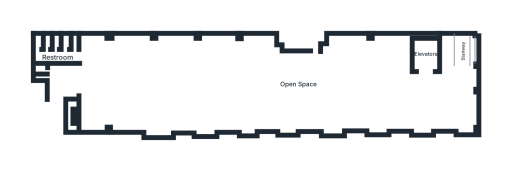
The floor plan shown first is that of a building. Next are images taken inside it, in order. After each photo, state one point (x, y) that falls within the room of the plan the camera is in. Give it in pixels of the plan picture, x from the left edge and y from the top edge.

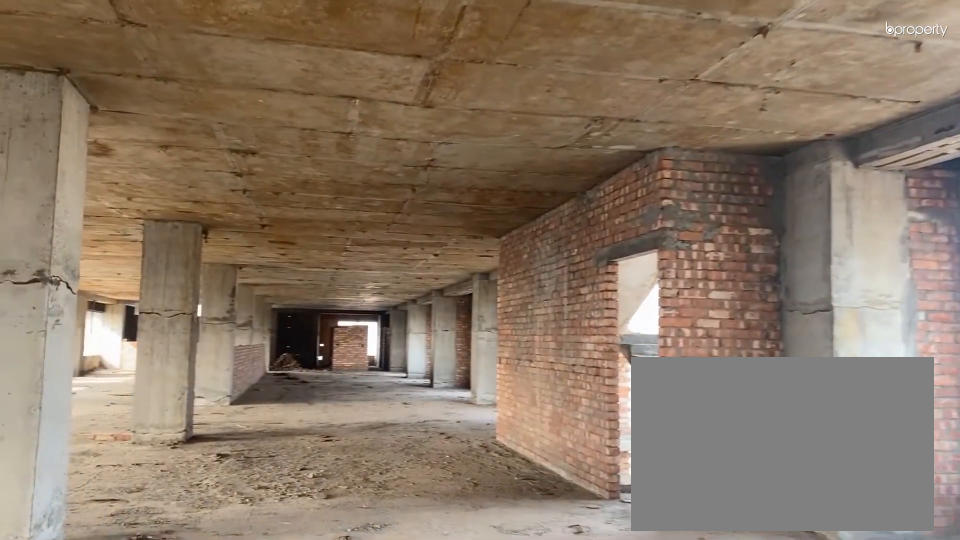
(323, 71)
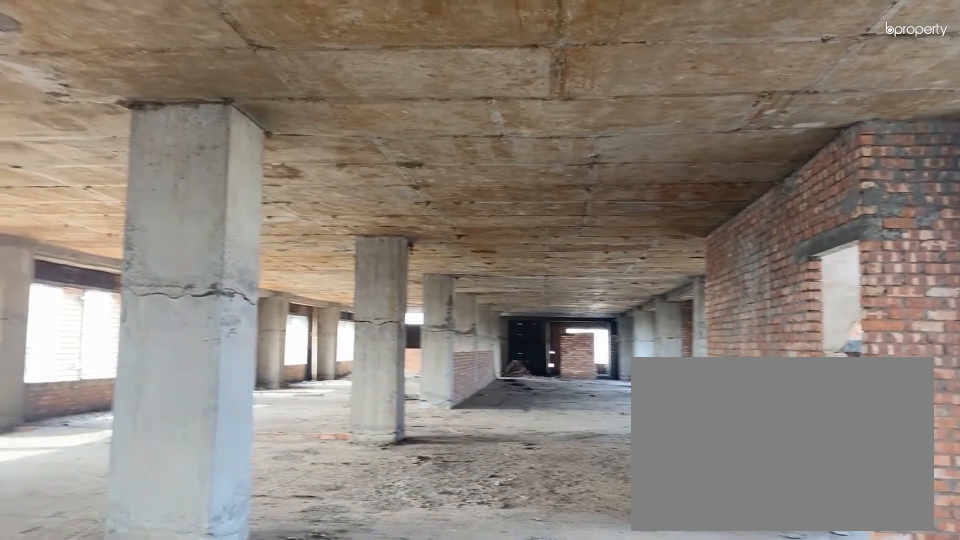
(323, 71)
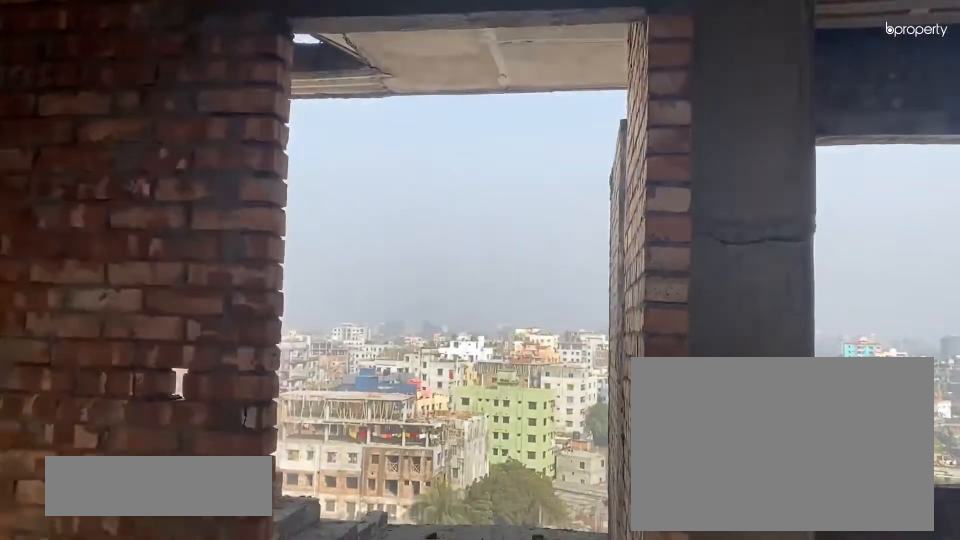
(317, 62)
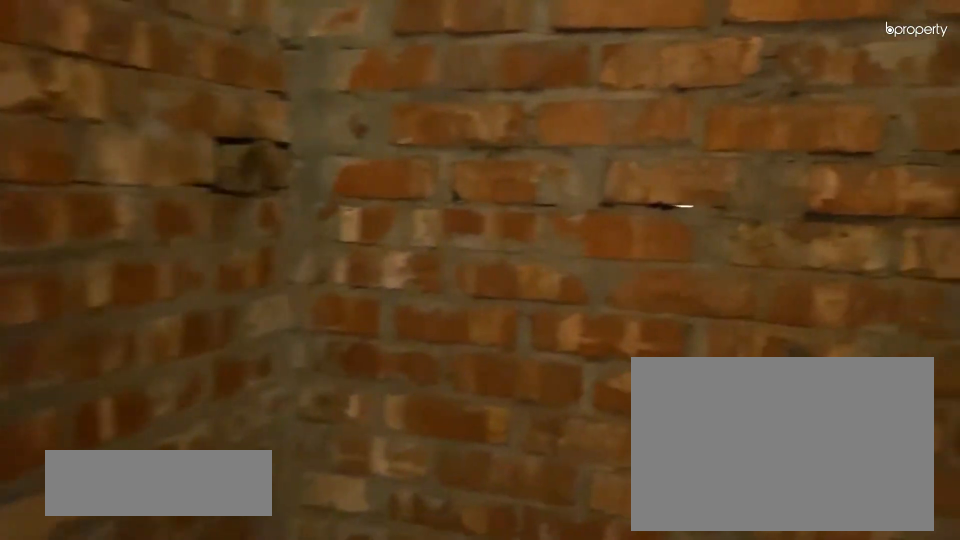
(67, 40)
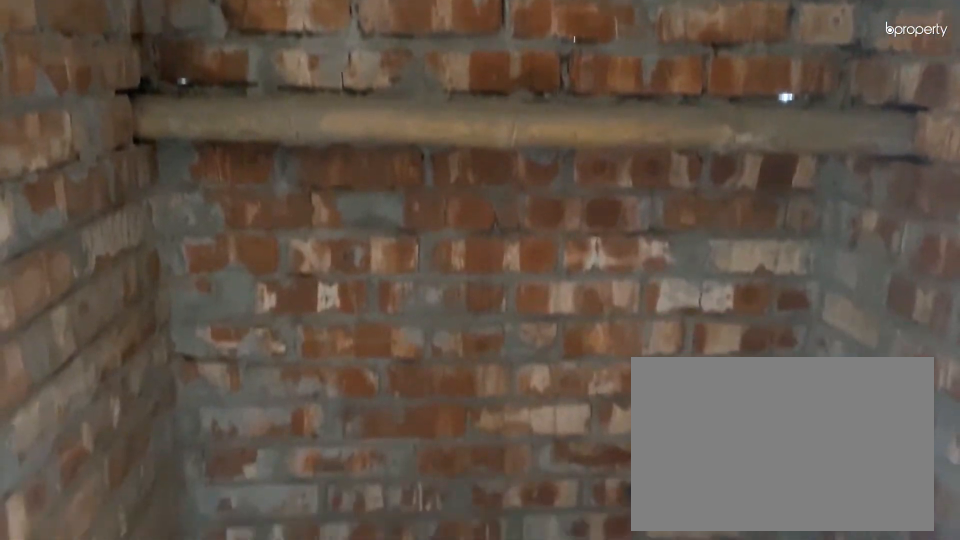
(56, 45)
